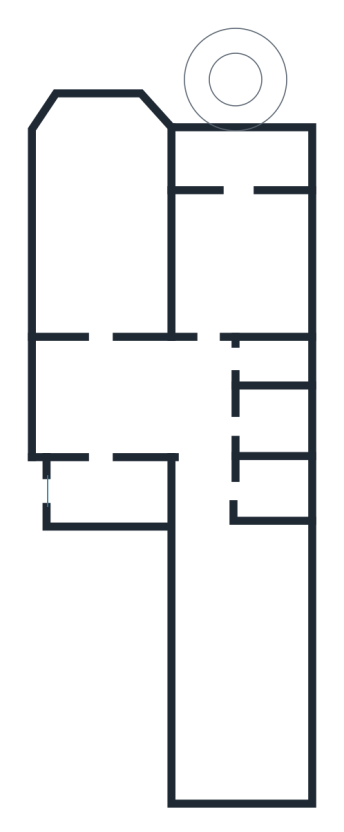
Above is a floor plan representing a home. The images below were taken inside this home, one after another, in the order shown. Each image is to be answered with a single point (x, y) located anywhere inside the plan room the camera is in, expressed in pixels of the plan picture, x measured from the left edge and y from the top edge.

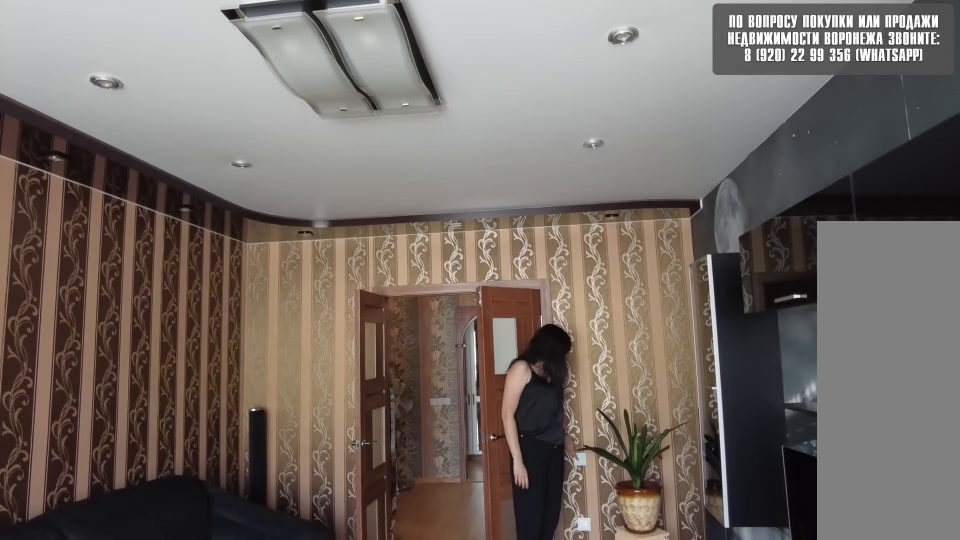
(99, 293)
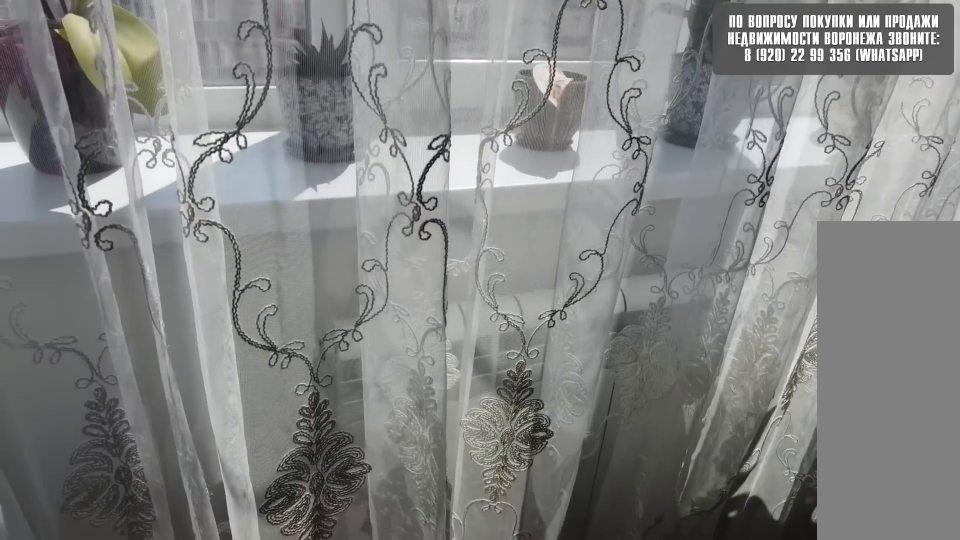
(99, 293)
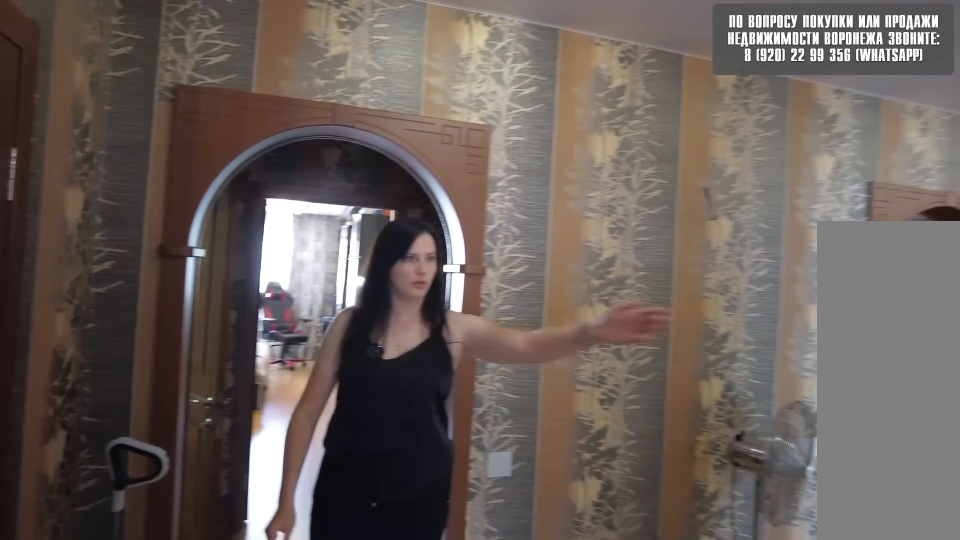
(205, 419)
